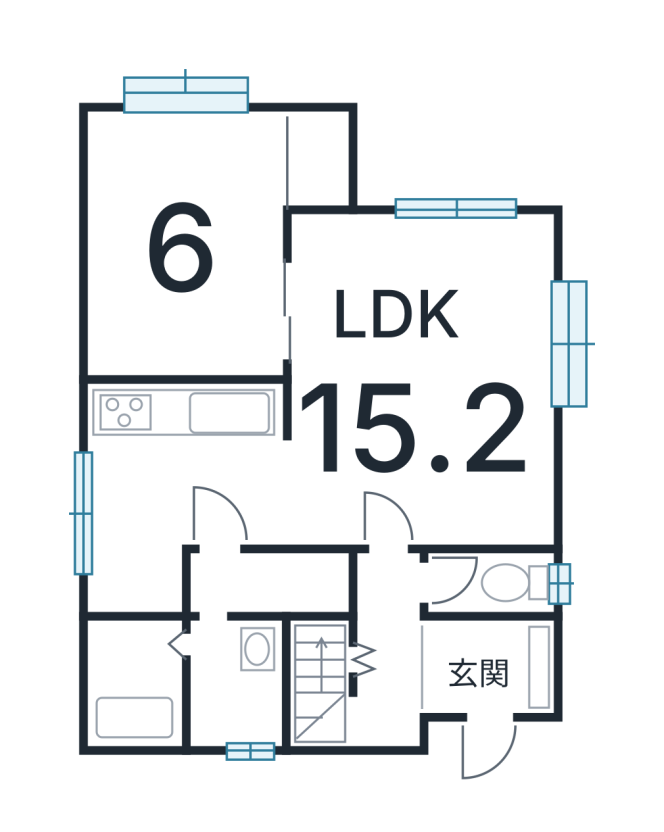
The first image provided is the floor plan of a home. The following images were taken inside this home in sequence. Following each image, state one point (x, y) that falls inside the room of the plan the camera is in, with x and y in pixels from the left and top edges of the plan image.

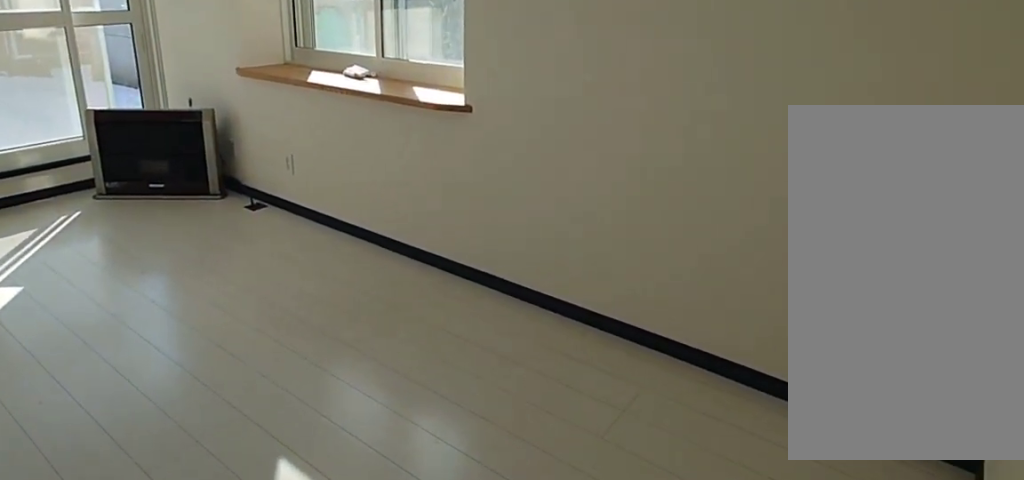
(431, 388)
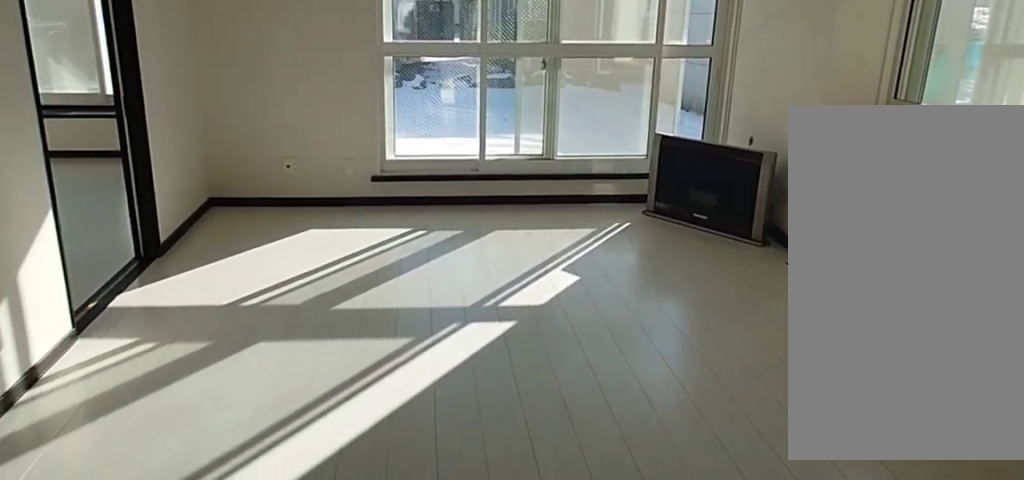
(431, 388)
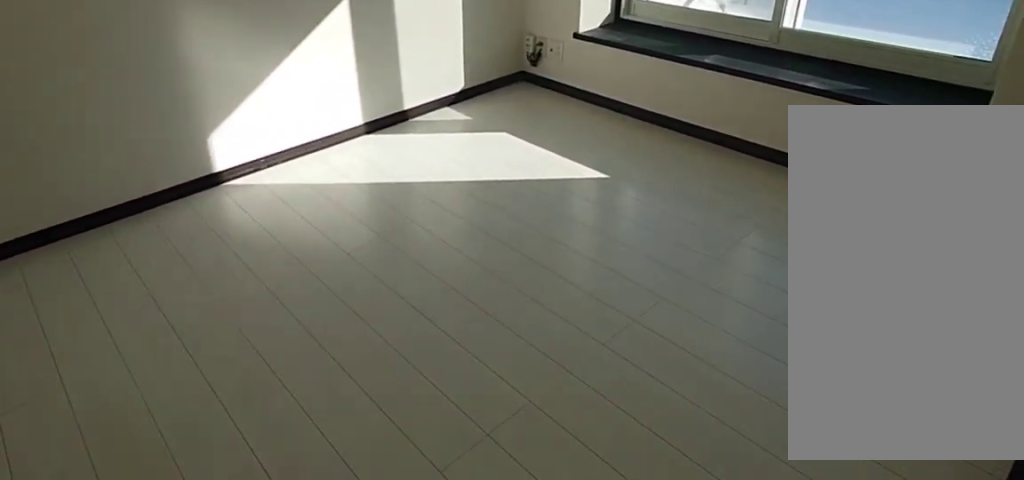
(176, 241)
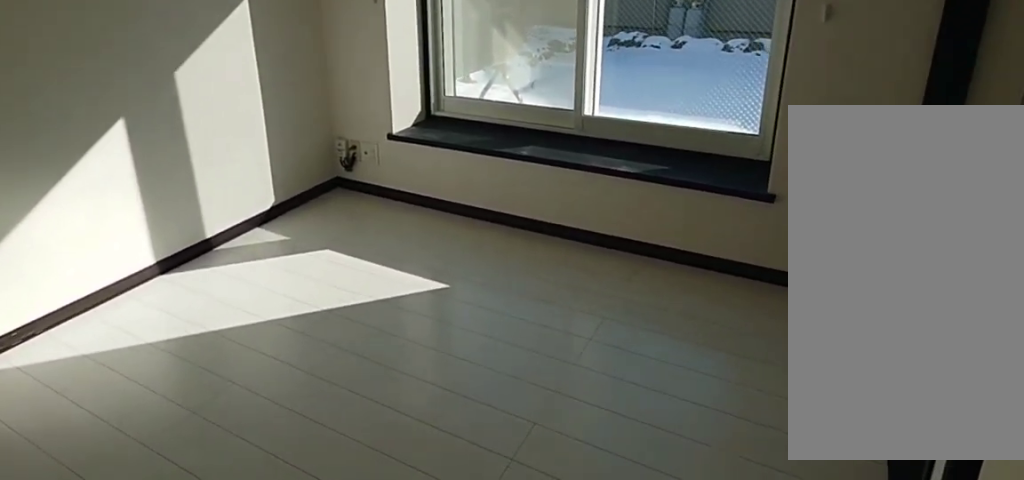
(176, 241)
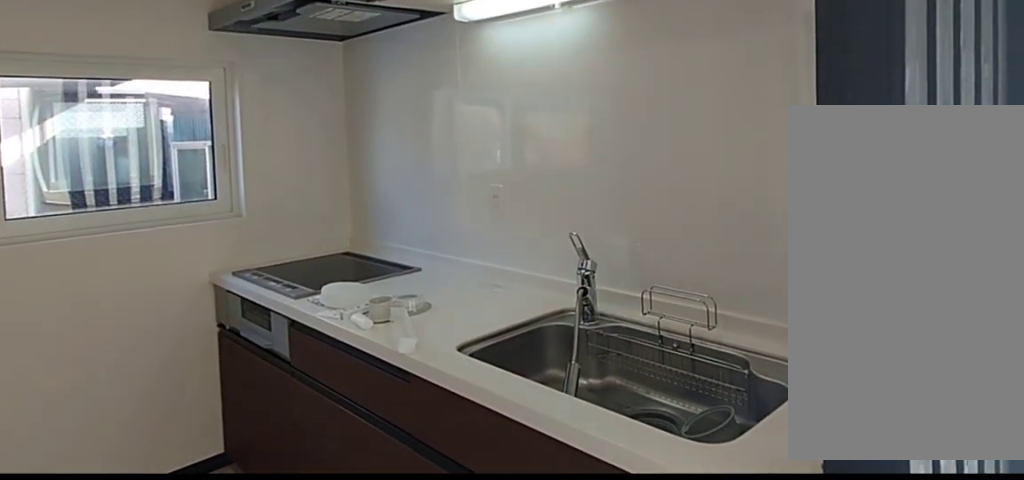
(187, 499)
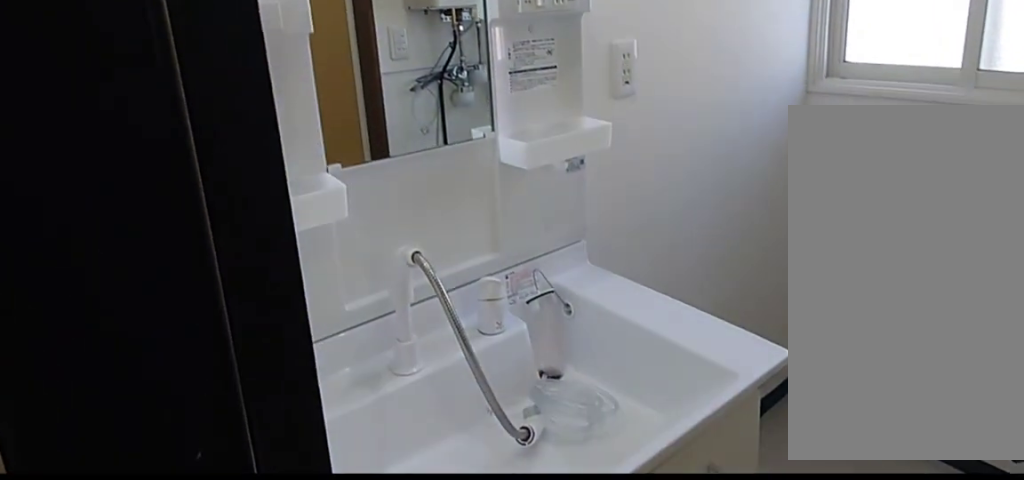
(237, 683)
